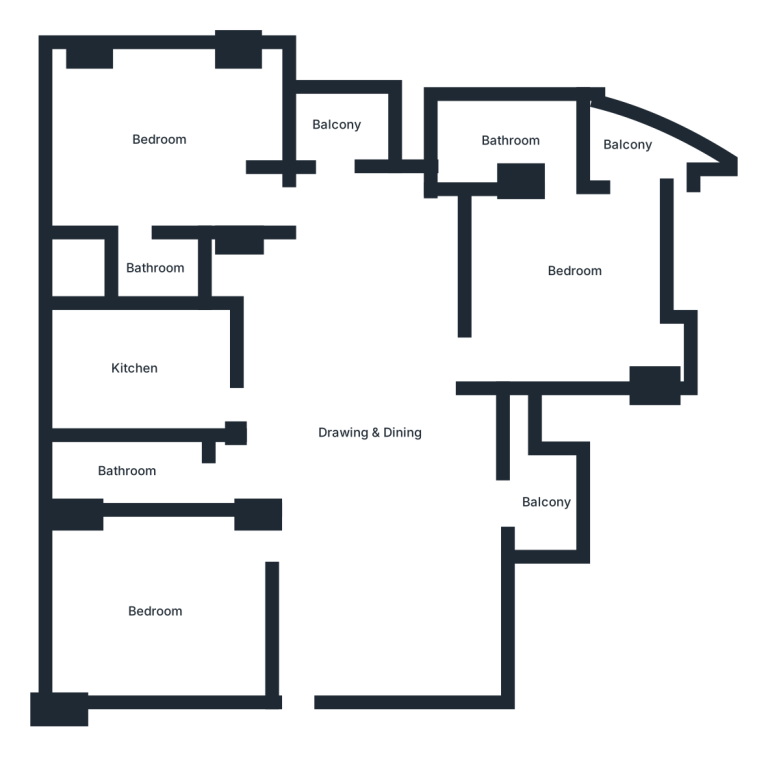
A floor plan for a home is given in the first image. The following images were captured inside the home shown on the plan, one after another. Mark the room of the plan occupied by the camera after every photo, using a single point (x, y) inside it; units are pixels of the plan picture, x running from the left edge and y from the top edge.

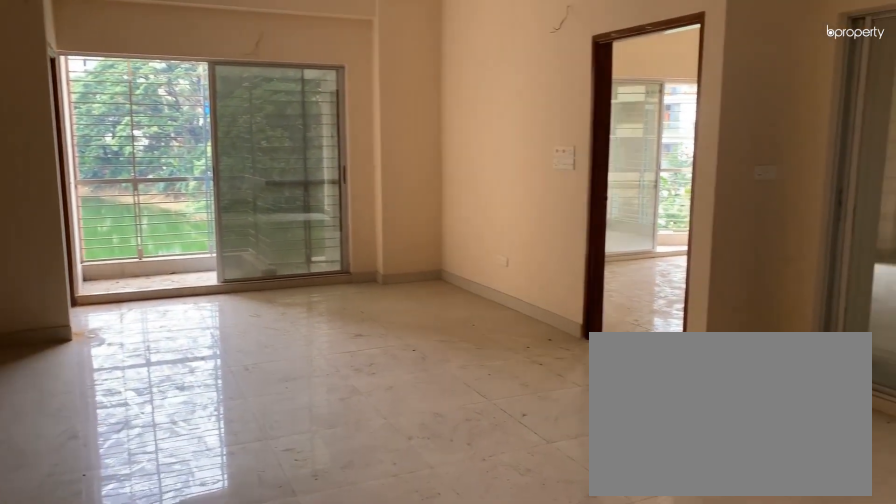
(375, 387)
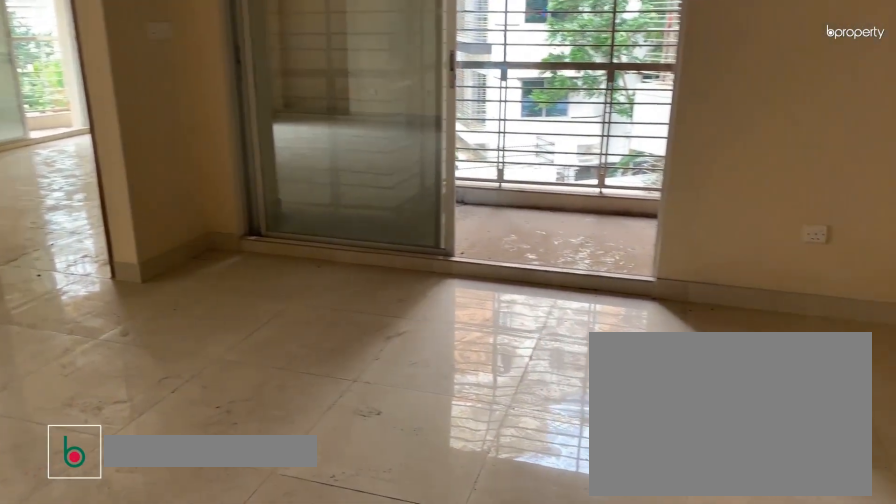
(397, 541)
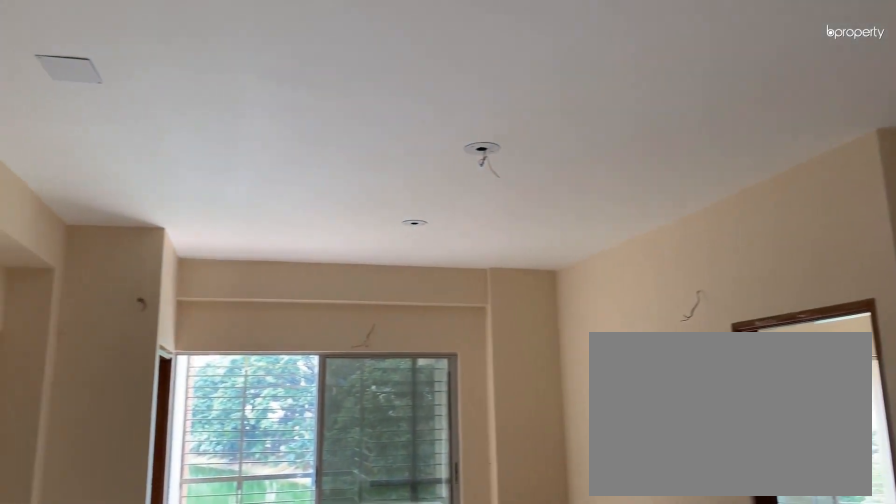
(397, 541)
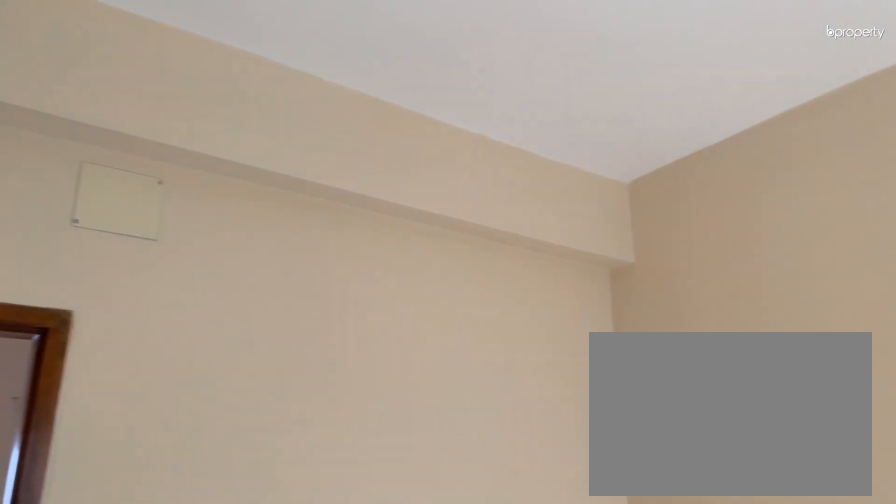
(155, 621)
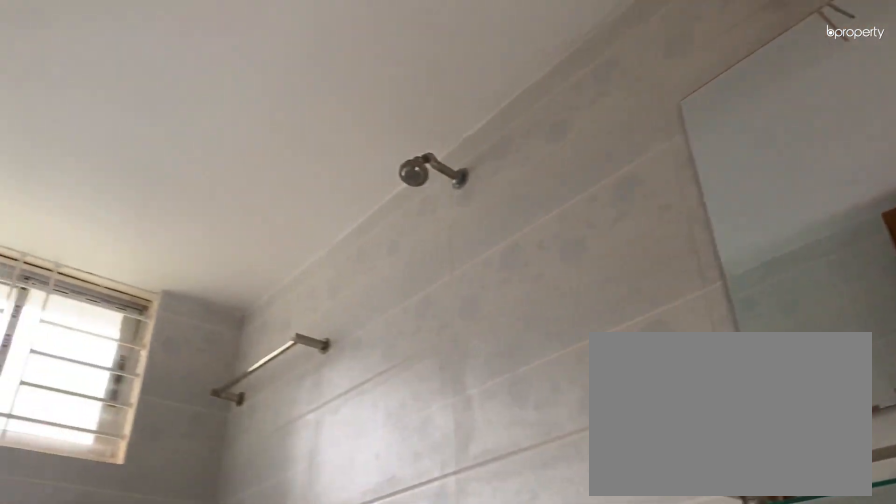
(128, 479)
